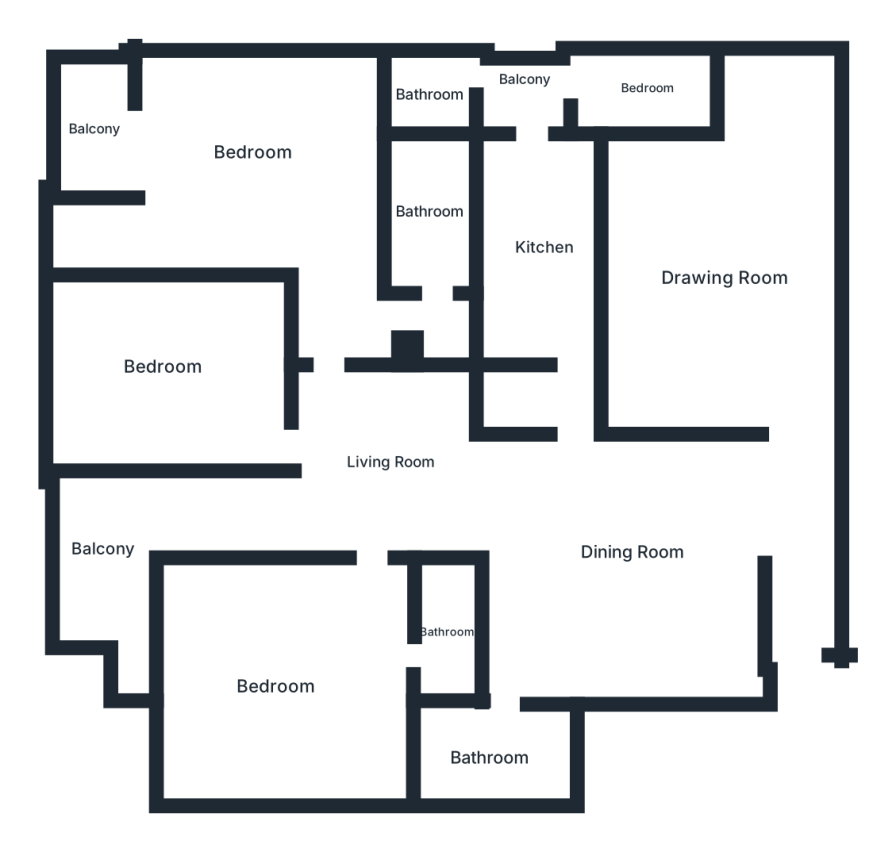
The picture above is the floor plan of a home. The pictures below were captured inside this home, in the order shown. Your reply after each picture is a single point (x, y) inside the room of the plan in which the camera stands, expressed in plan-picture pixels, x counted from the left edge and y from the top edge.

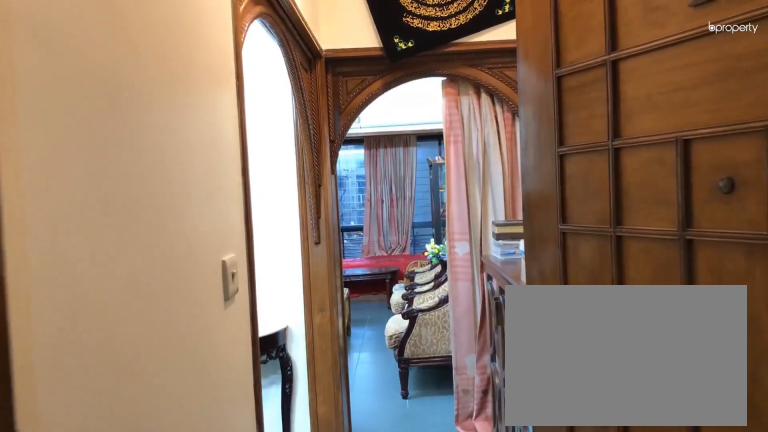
(810, 642)
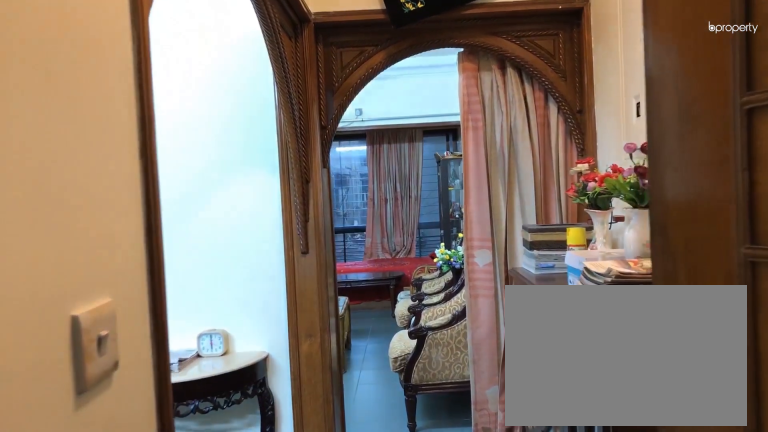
(810, 642)
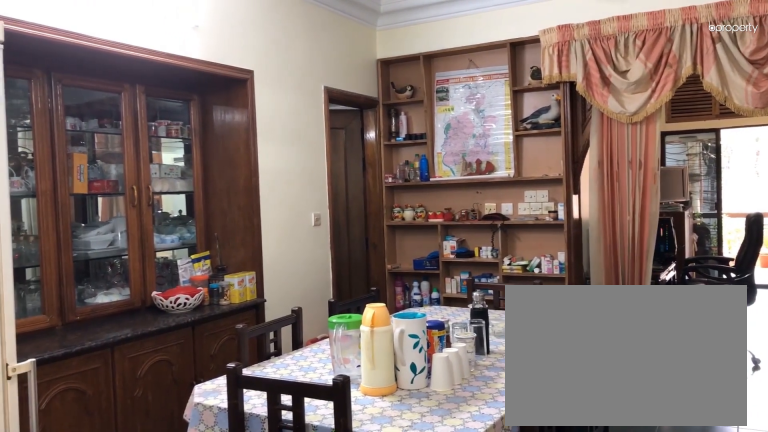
(631, 554)
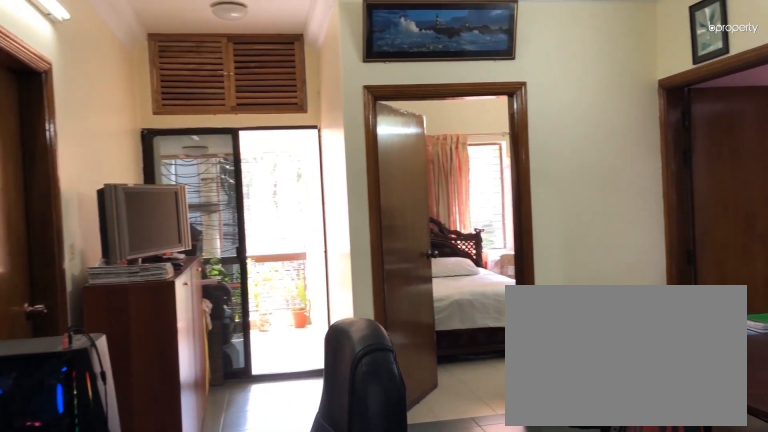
(384, 461)
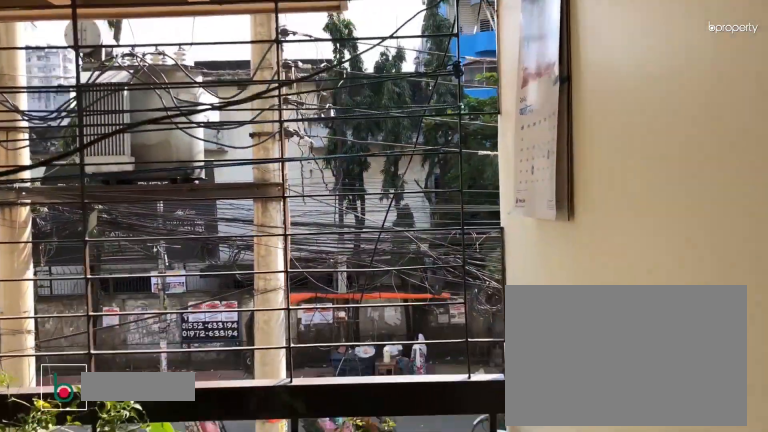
(100, 542)
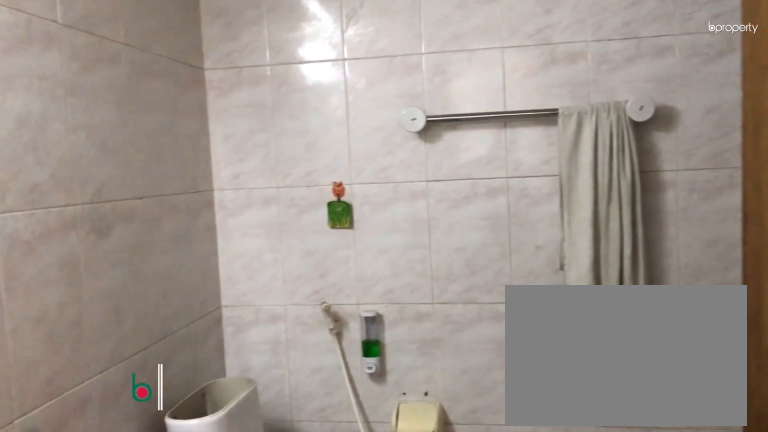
(482, 750)
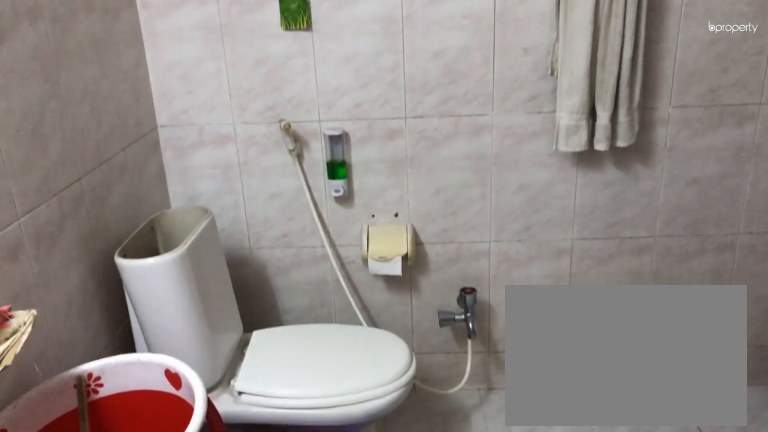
(482, 750)
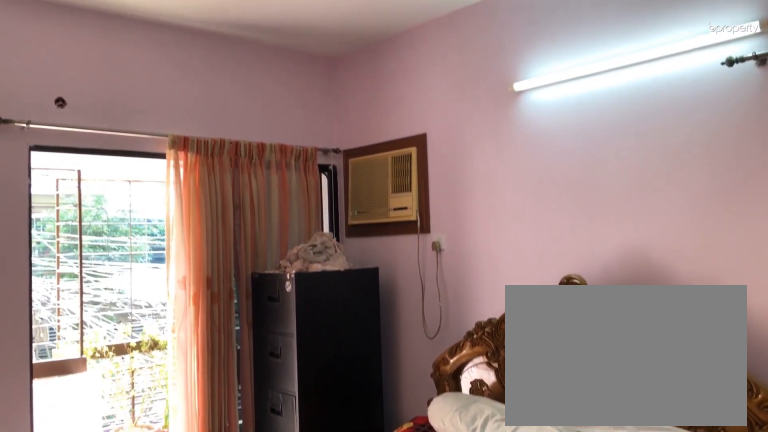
(250, 147)
